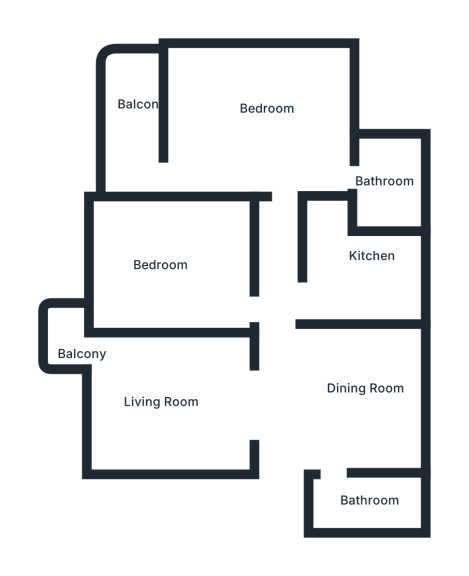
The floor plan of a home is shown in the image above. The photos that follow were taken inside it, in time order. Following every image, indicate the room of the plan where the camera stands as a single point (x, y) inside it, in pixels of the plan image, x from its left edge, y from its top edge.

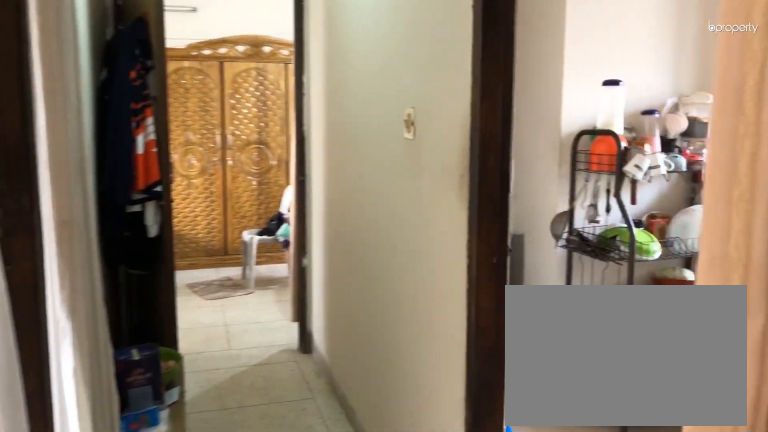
(335, 293)
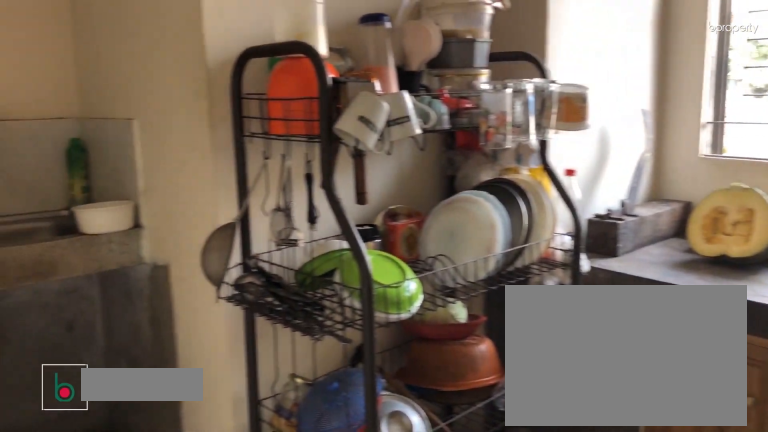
(350, 283)
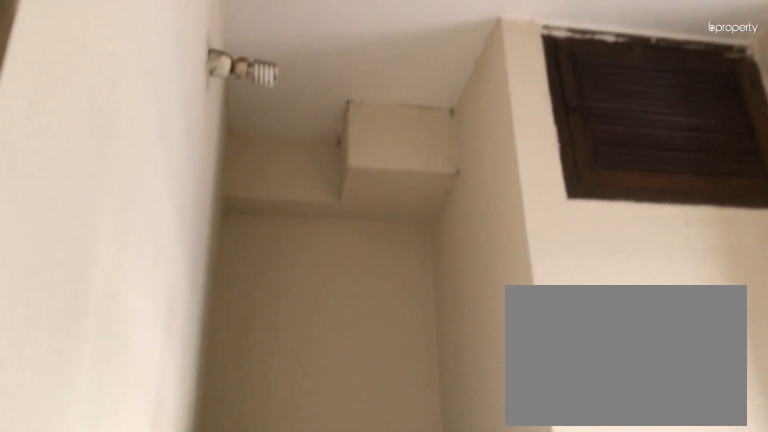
(347, 286)
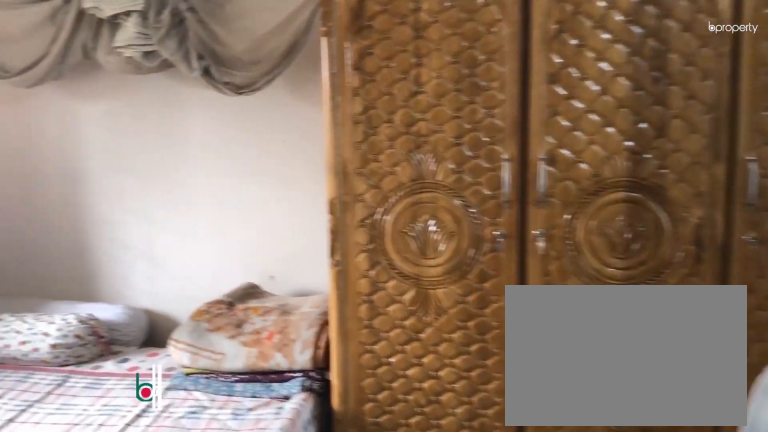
(254, 110)
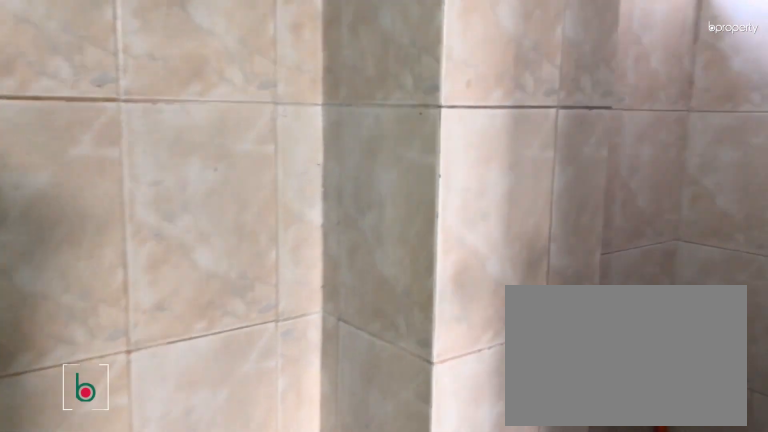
(389, 183)
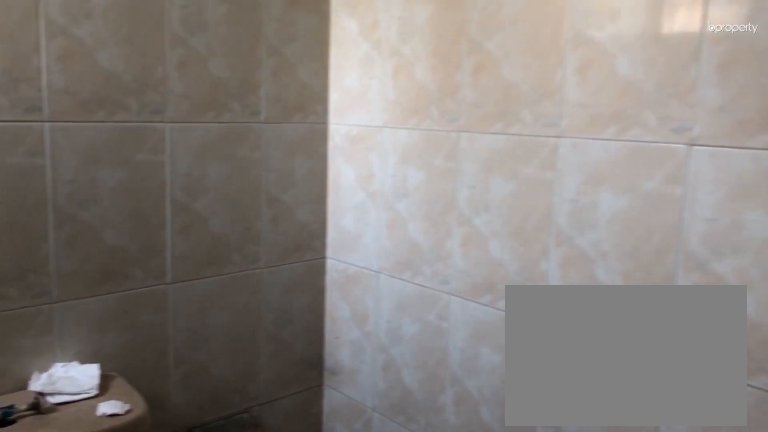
(389, 183)
